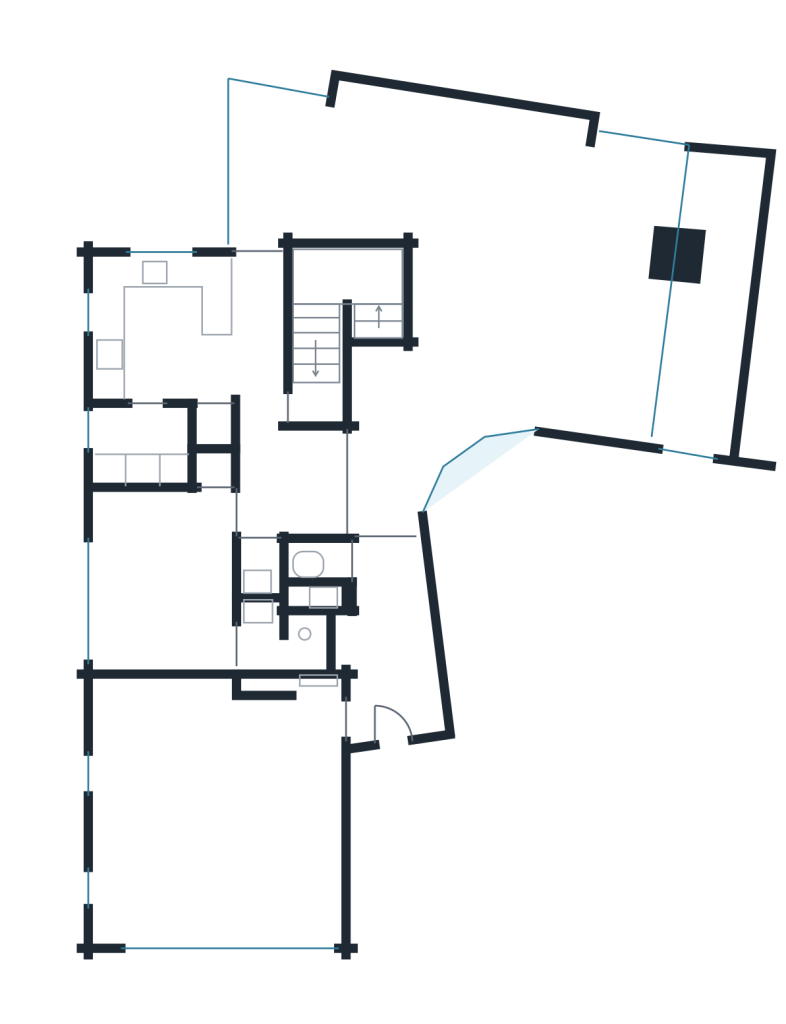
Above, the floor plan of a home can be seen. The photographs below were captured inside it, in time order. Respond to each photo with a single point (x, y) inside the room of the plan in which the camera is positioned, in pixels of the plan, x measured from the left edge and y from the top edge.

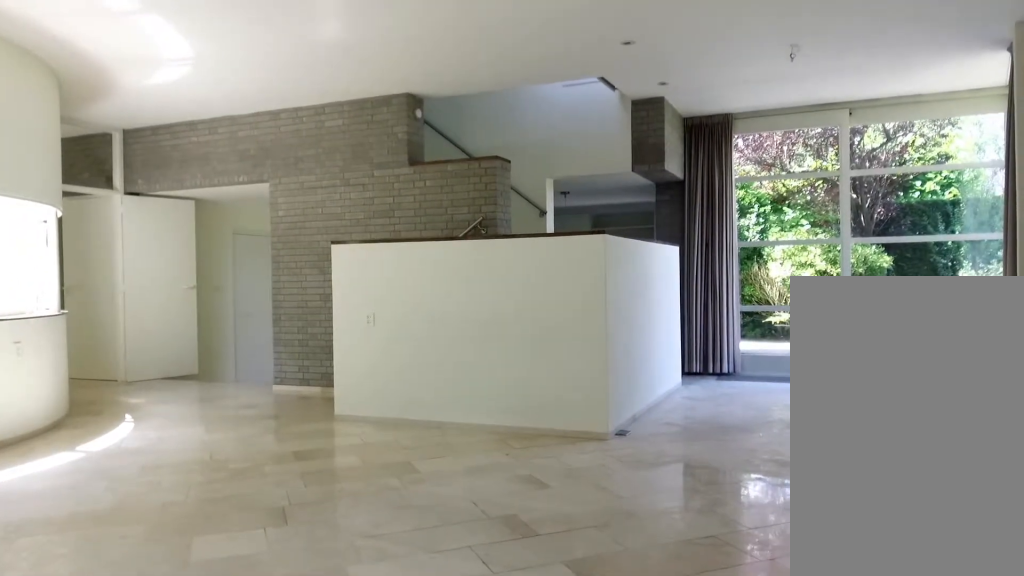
(472, 266)
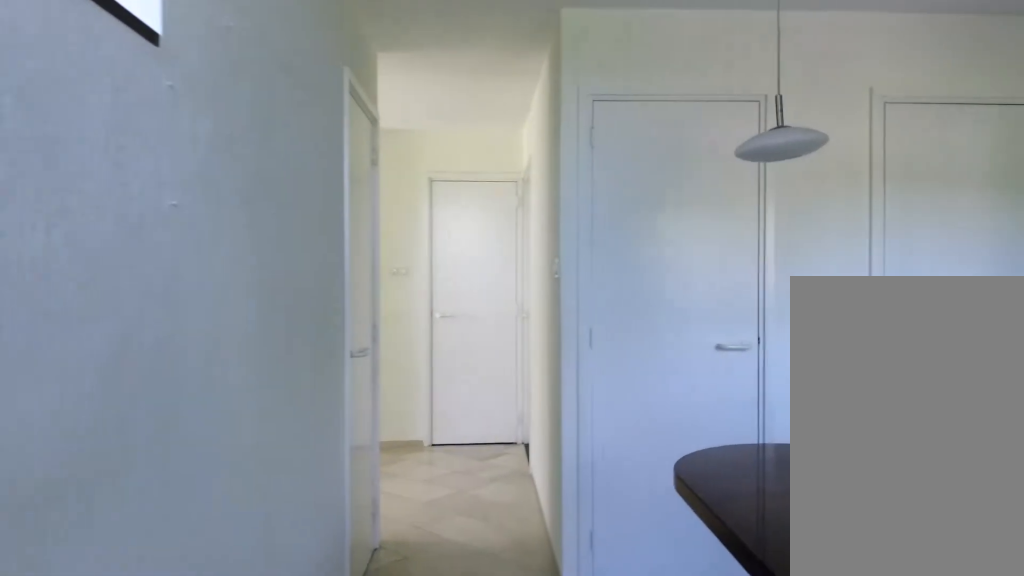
(240, 396)
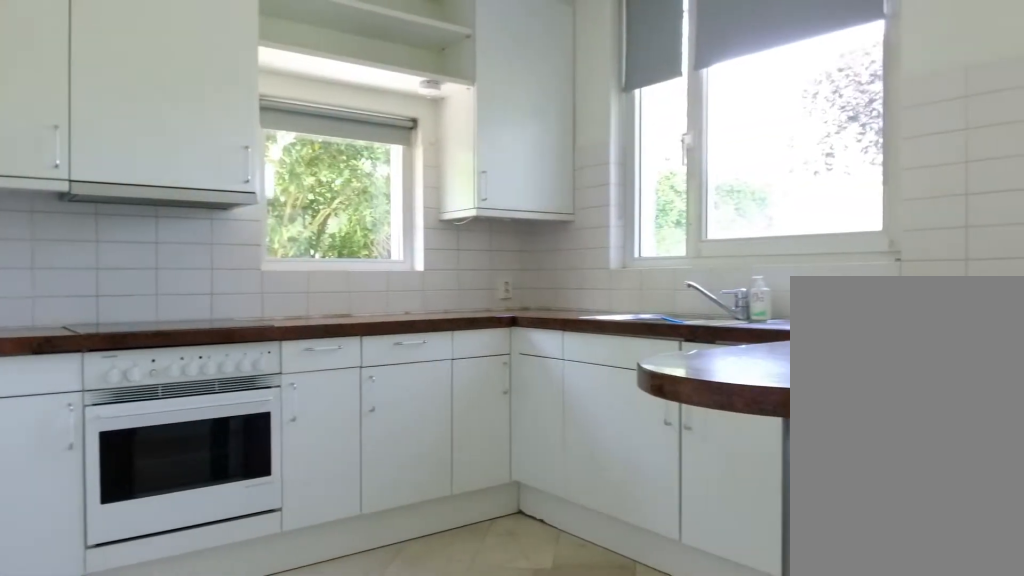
(240, 396)
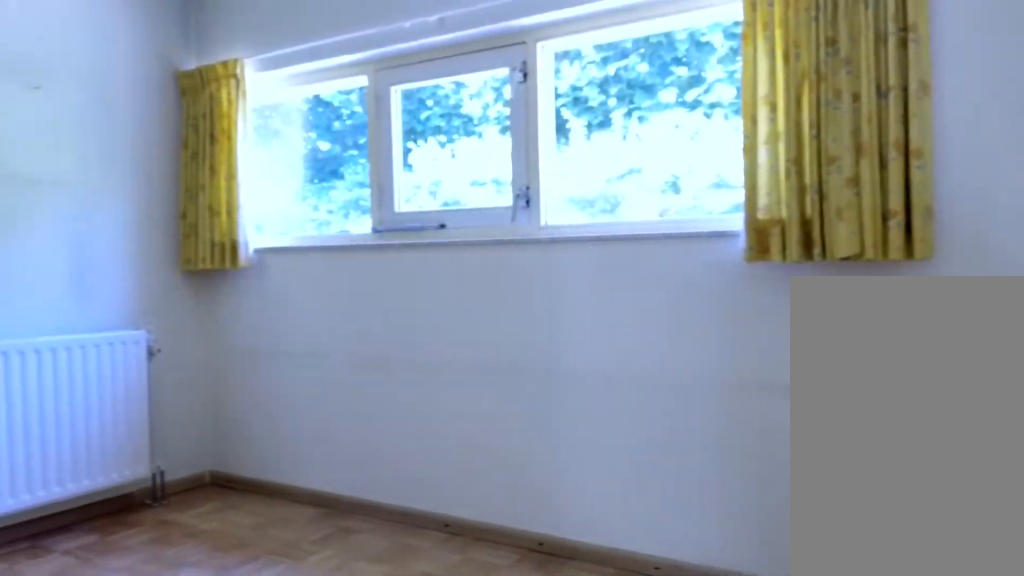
(183, 589)
